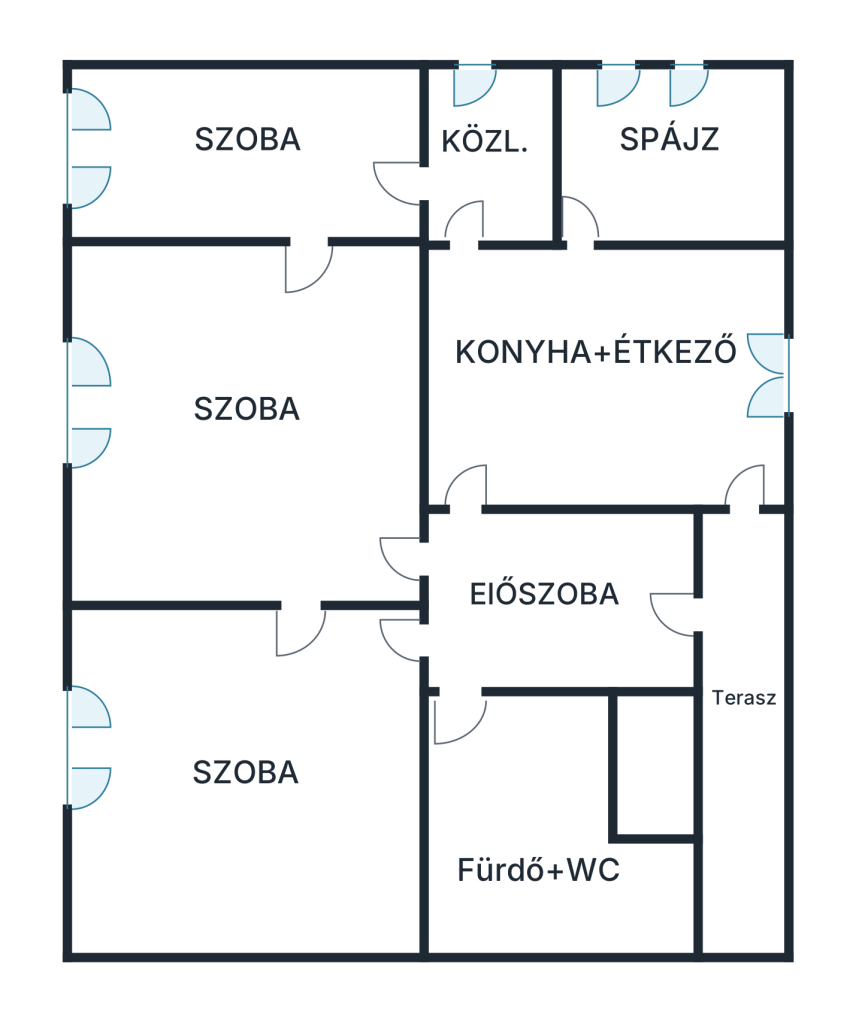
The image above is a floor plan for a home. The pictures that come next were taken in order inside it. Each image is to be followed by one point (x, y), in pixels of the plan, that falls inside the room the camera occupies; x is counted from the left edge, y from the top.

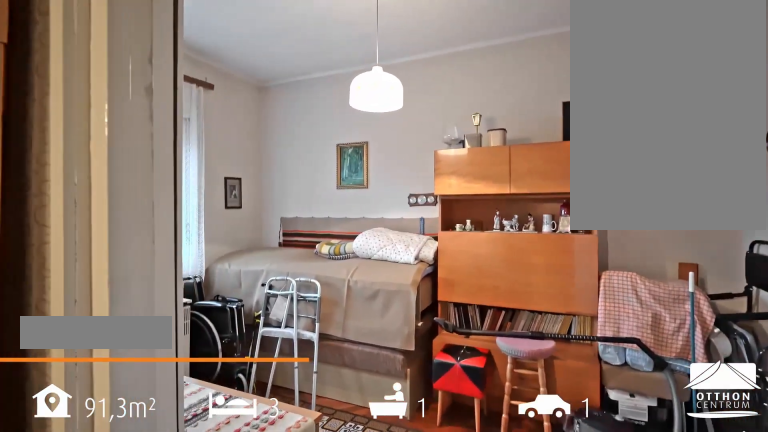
(247, 156)
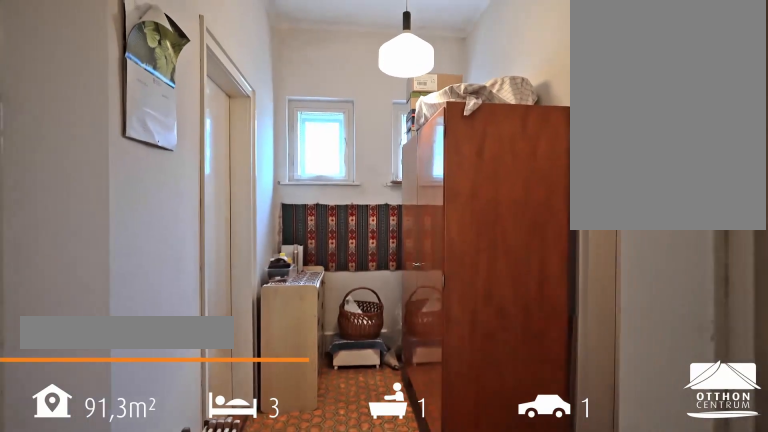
(496, 155)
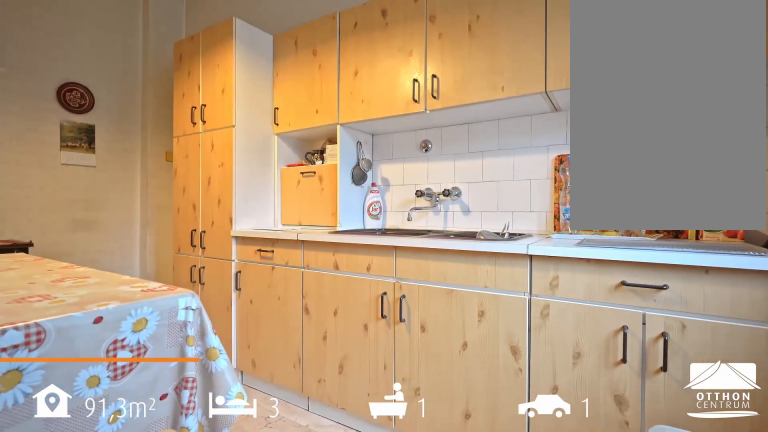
(610, 386)
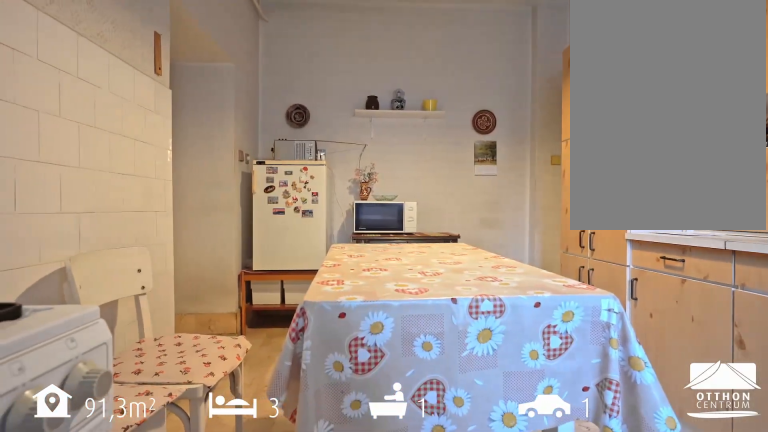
(610, 386)
